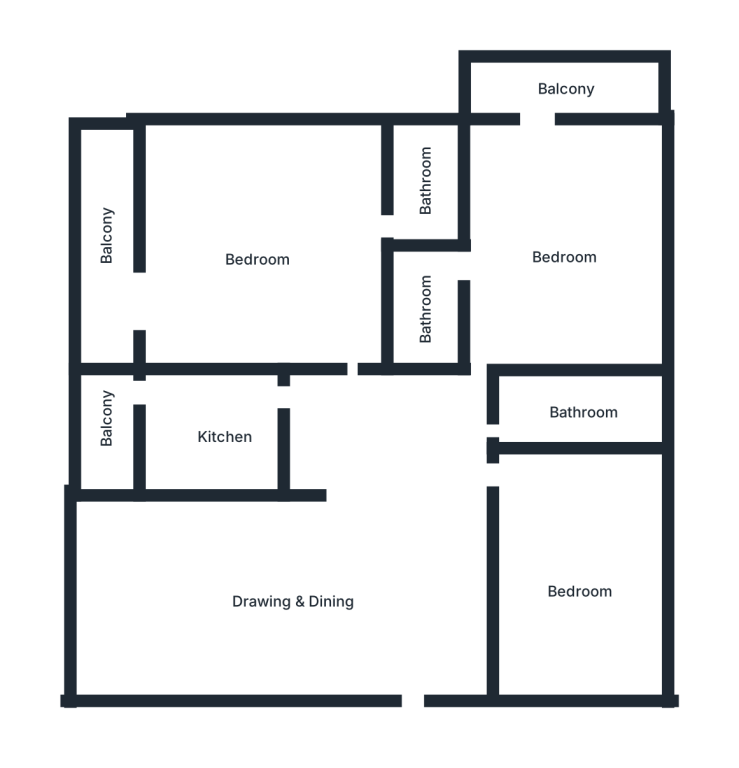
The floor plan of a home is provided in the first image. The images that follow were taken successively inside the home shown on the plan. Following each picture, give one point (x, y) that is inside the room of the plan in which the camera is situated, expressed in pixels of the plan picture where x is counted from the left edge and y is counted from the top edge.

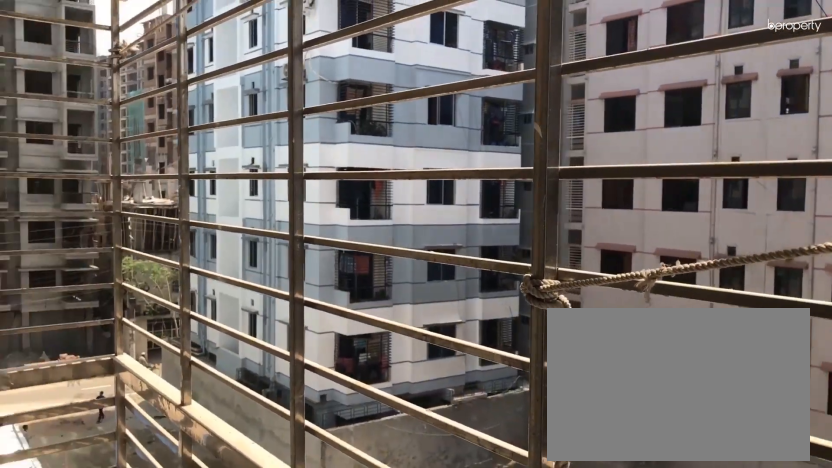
(110, 297)
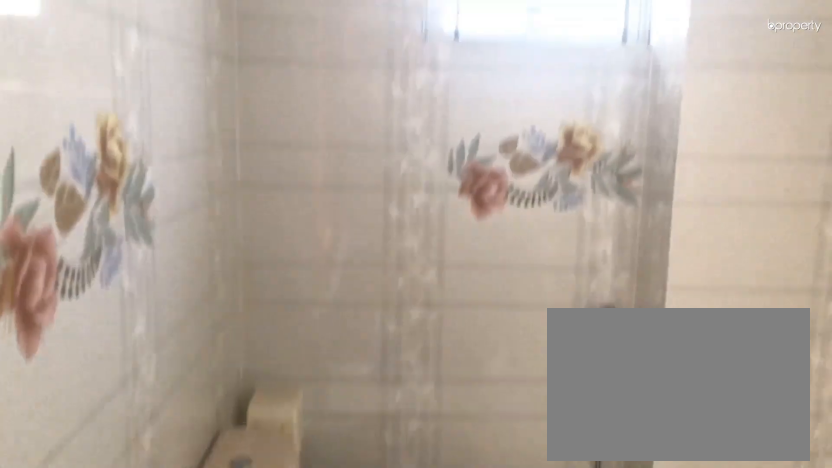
(424, 187)
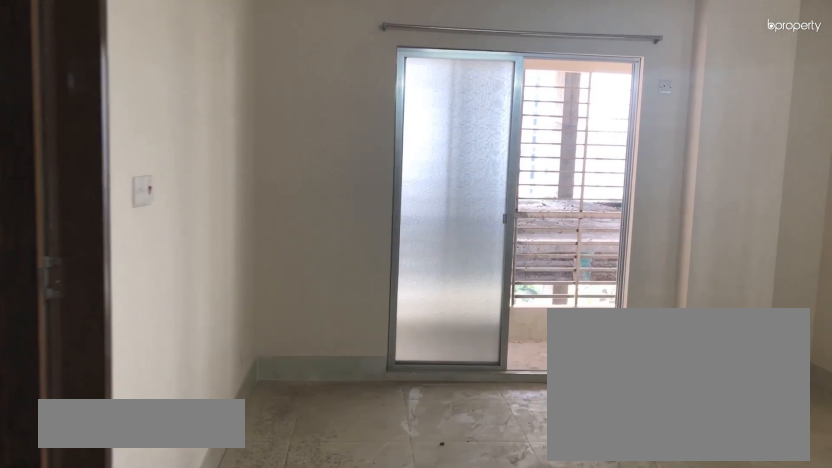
(564, 252)
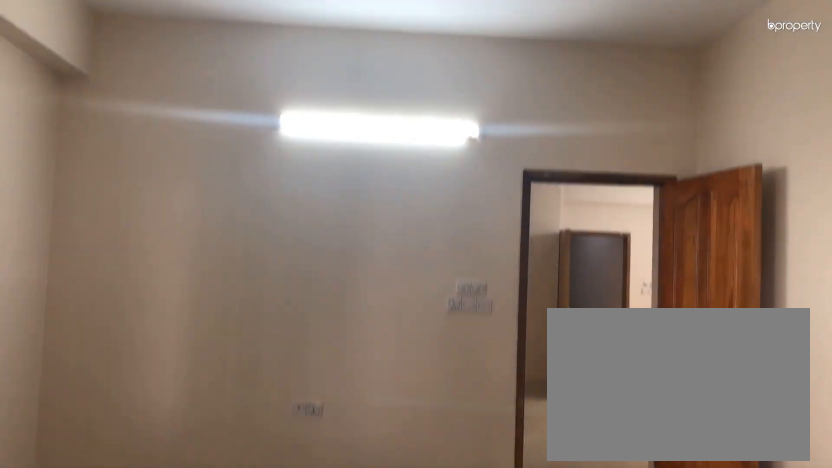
(564, 252)
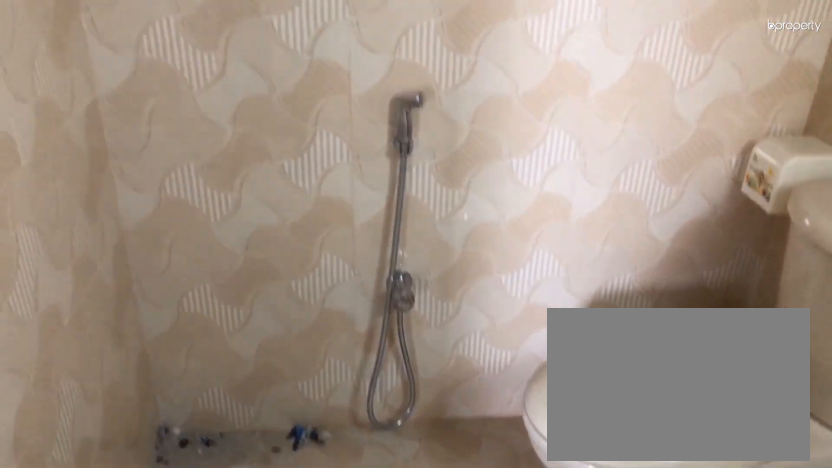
(424, 300)
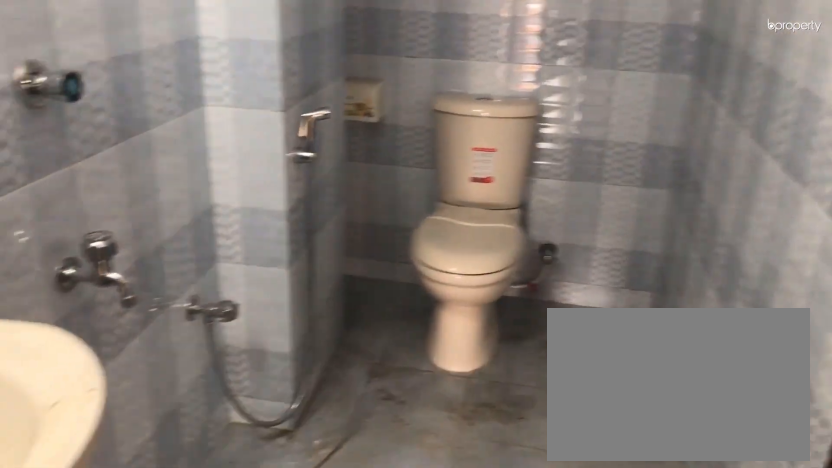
(587, 409)
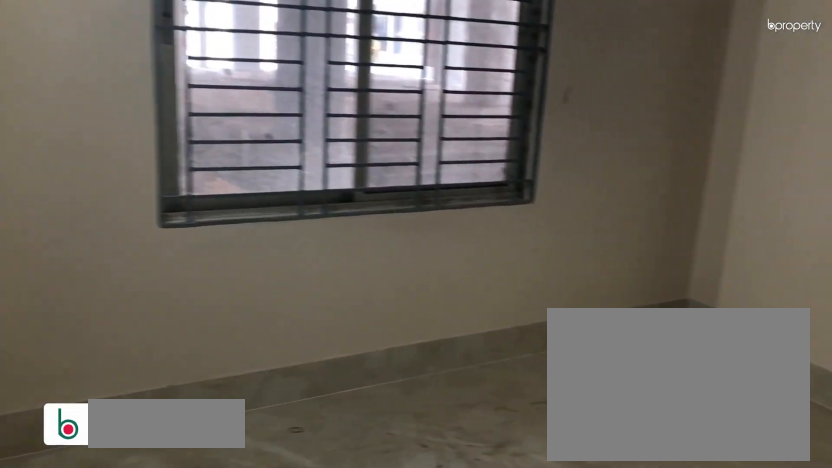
(582, 592)
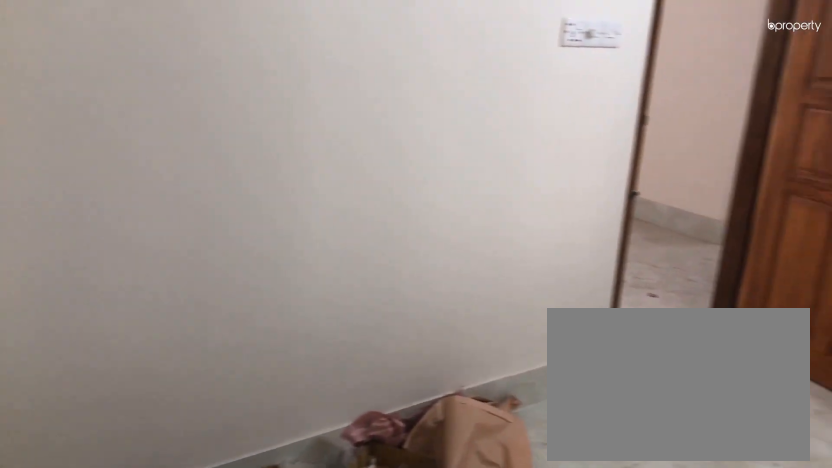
(582, 592)
